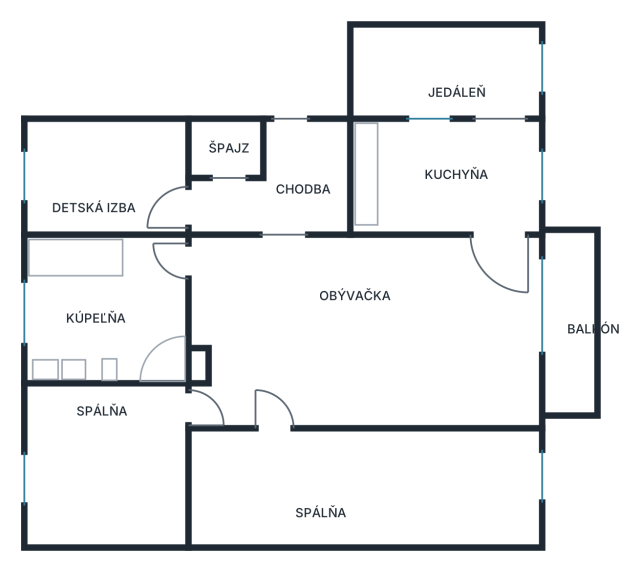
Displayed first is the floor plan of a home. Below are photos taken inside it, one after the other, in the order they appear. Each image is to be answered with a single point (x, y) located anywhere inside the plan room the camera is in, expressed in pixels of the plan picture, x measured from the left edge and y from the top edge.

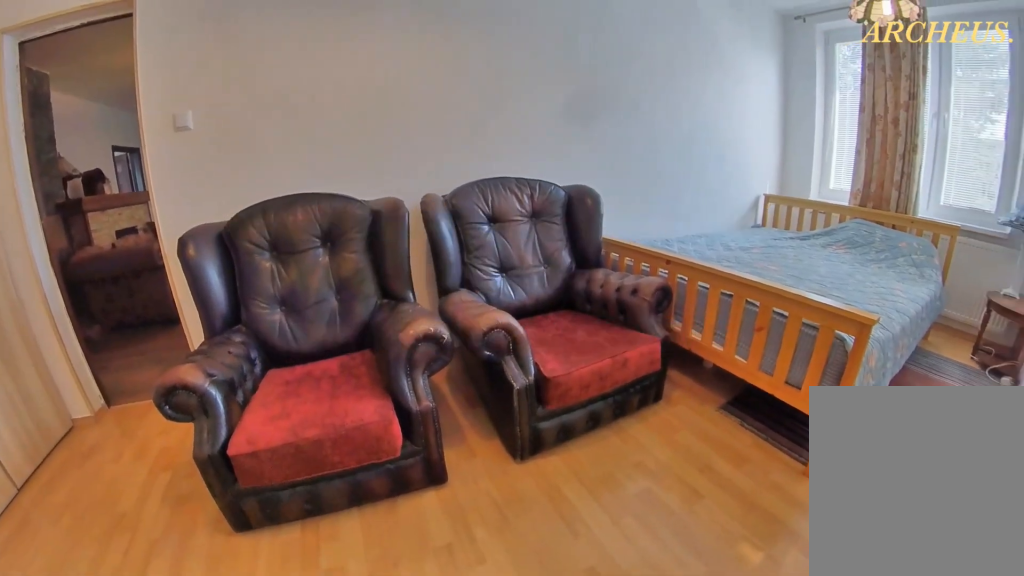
(370, 486)
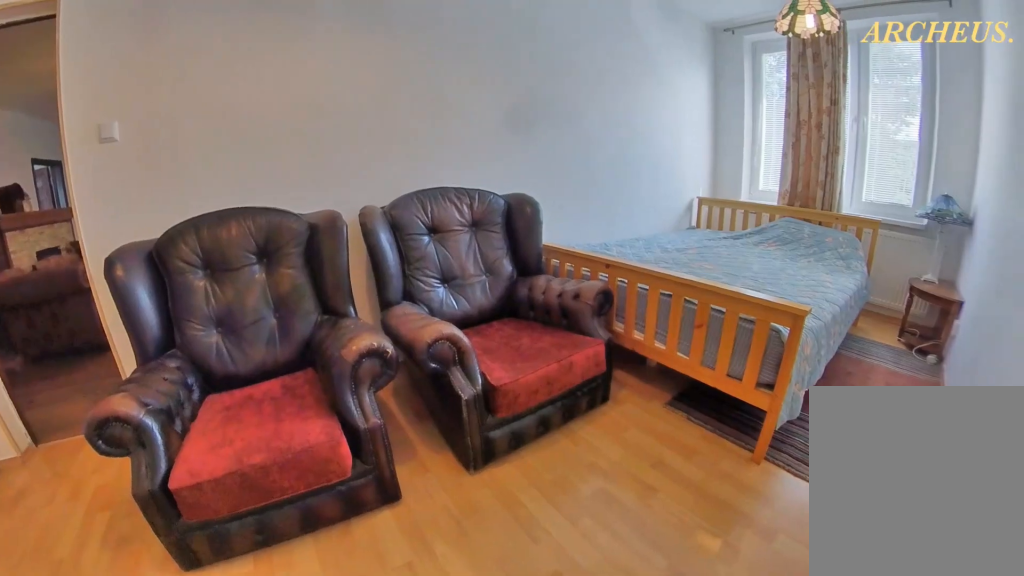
(370, 486)
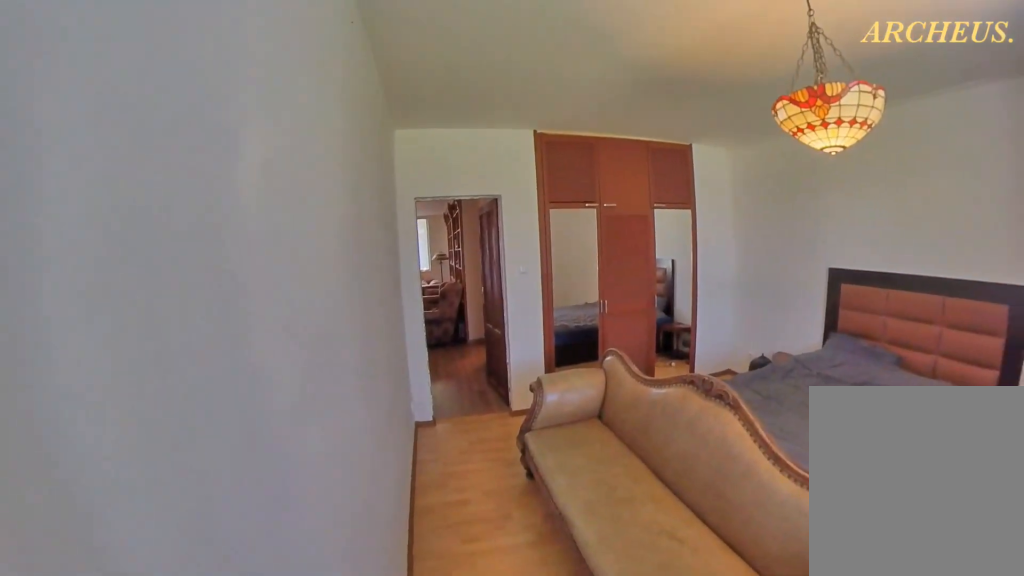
(99, 468)
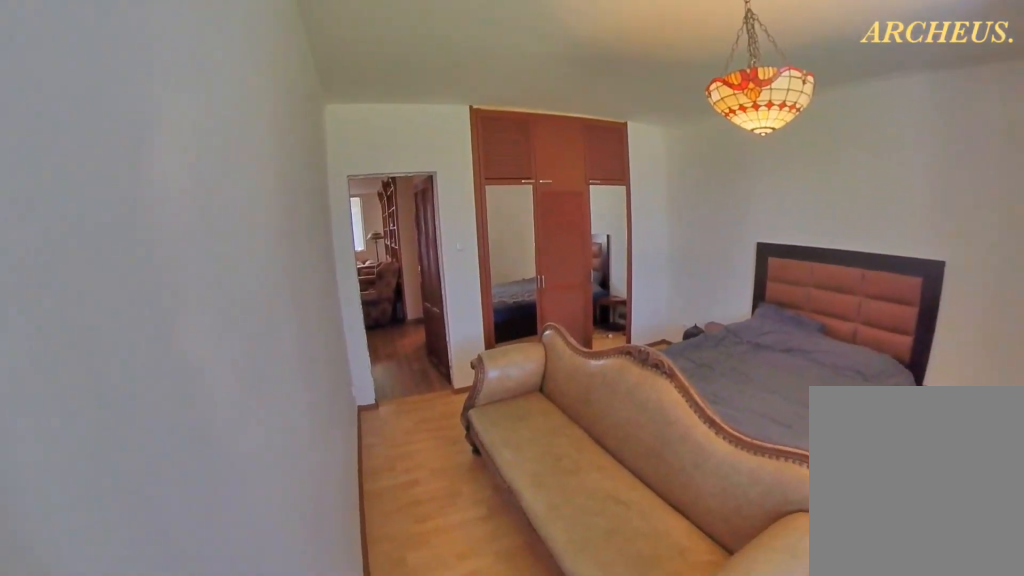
(99, 468)
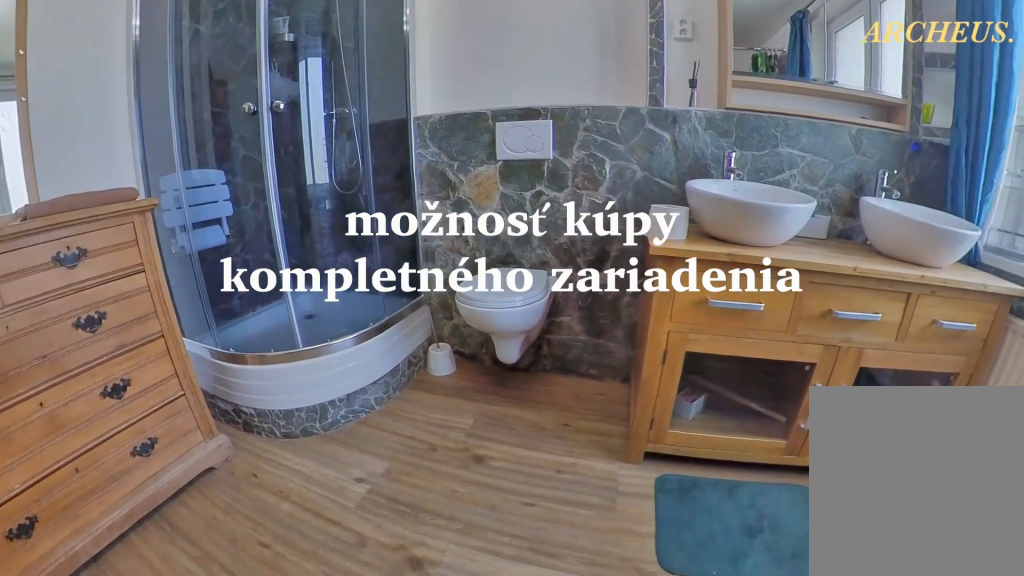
(108, 312)
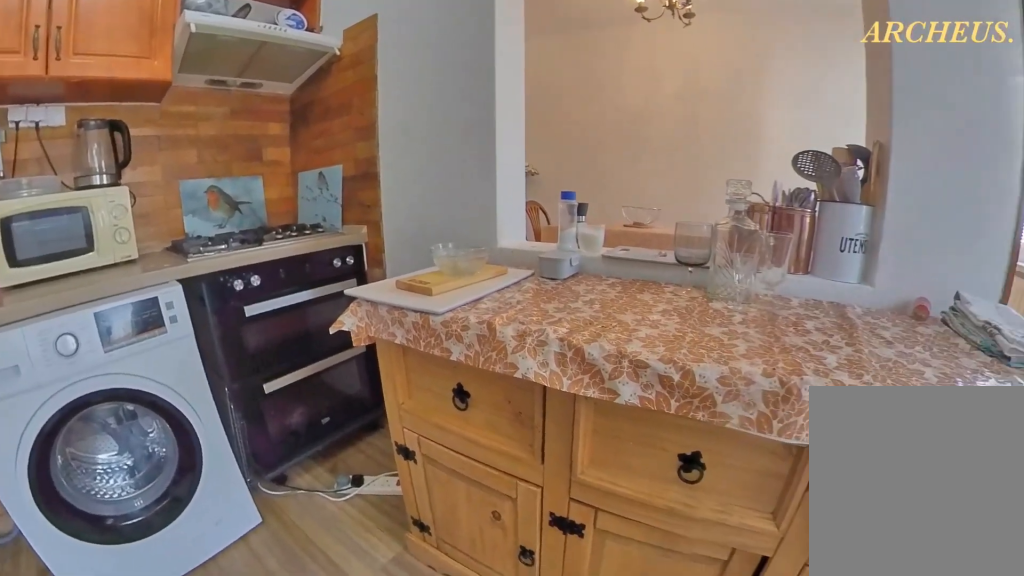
(448, 171)
